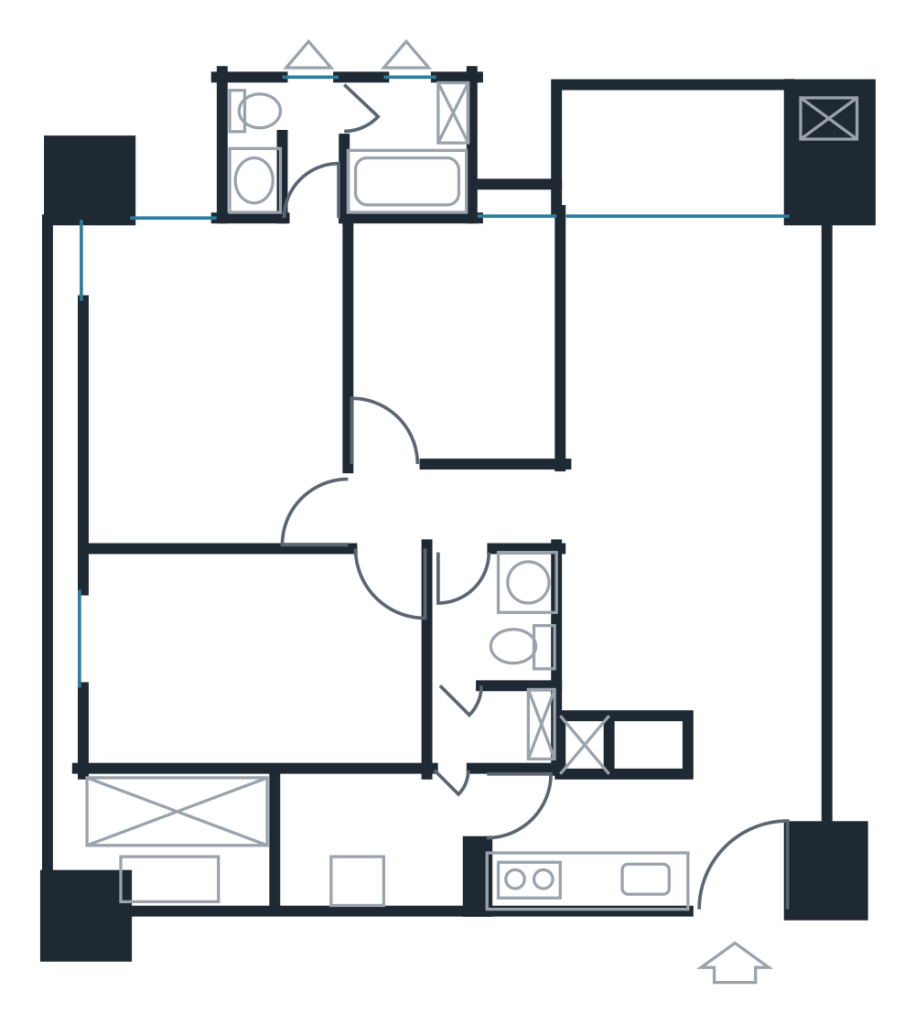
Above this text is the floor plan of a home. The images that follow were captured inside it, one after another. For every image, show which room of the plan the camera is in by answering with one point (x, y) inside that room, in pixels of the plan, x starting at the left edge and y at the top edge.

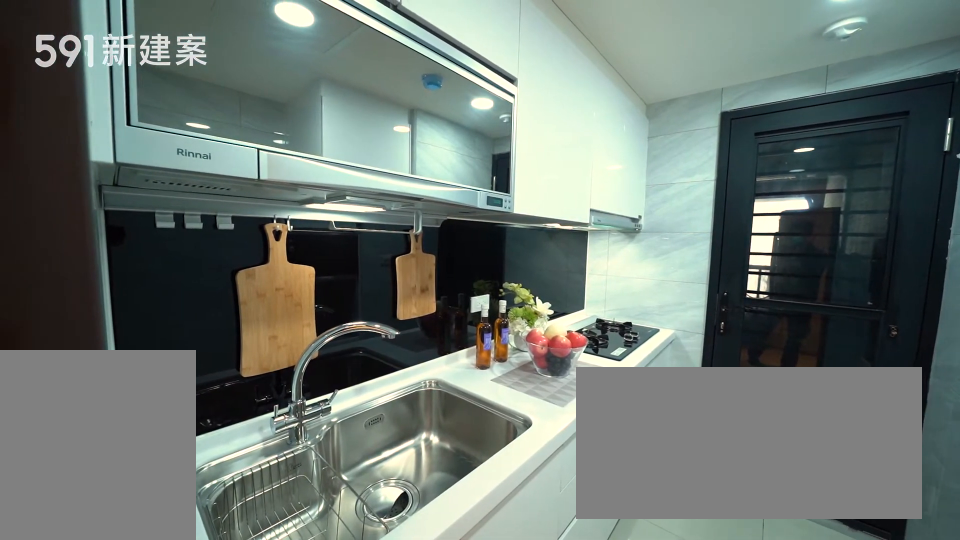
(583, 843)
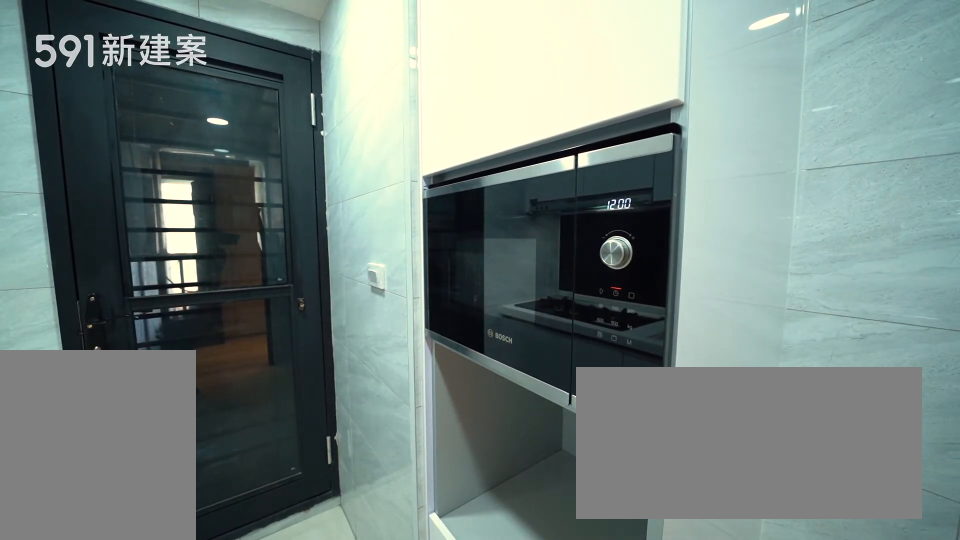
(583, 843)
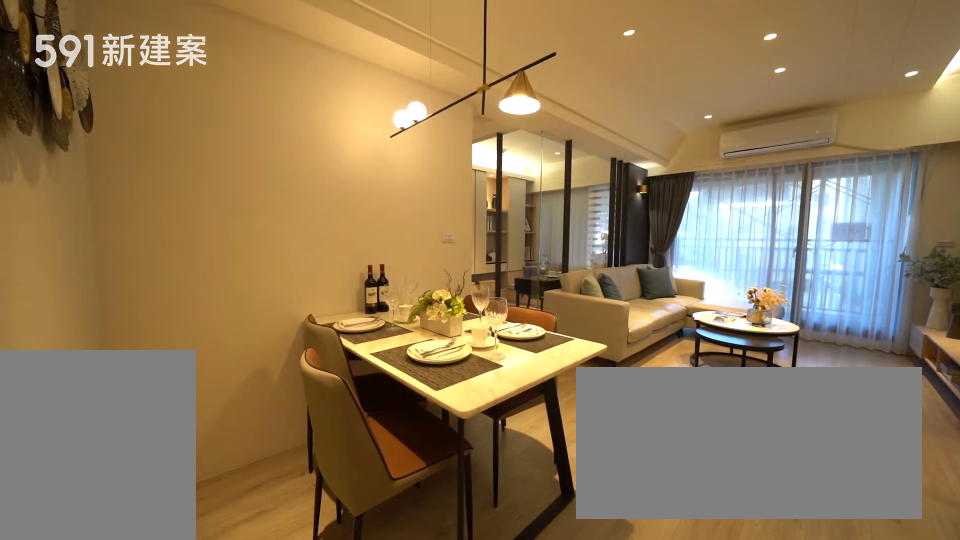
(643, 627)
